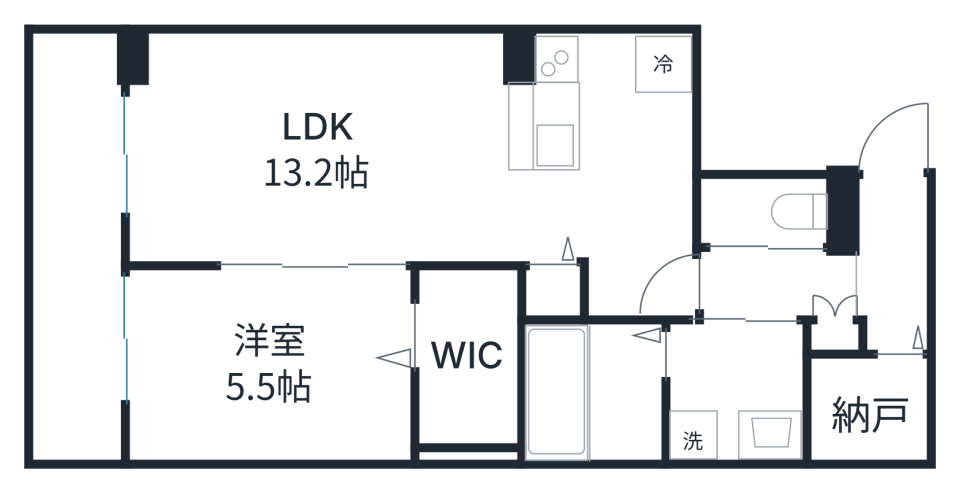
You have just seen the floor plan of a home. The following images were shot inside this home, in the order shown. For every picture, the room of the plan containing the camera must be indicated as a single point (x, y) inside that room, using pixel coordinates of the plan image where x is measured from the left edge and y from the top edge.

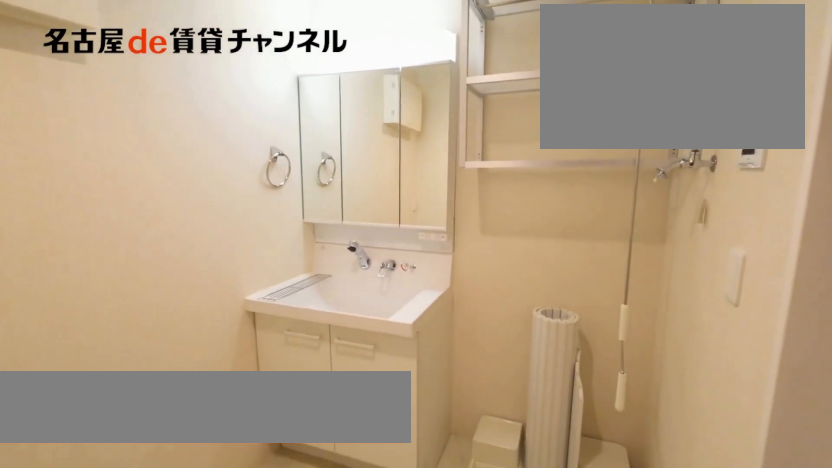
(734, 389)
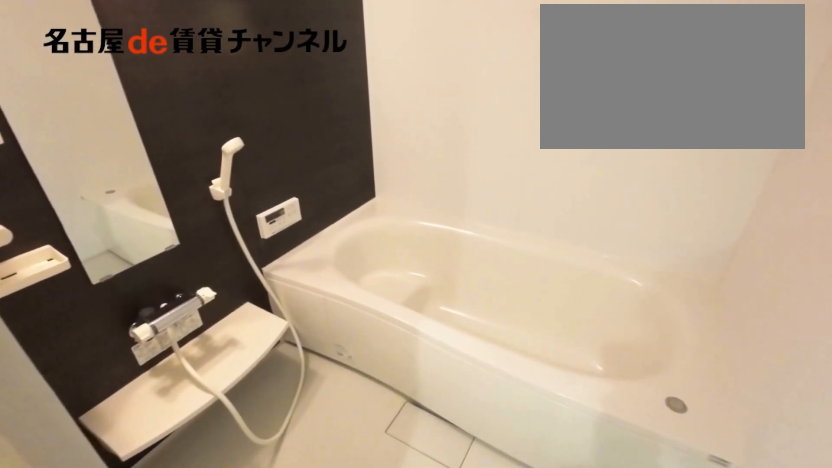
(591, 390)
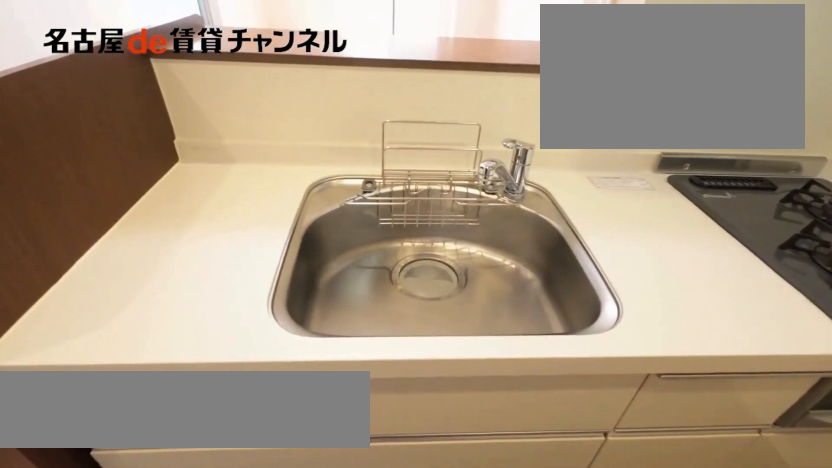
(548, 111)
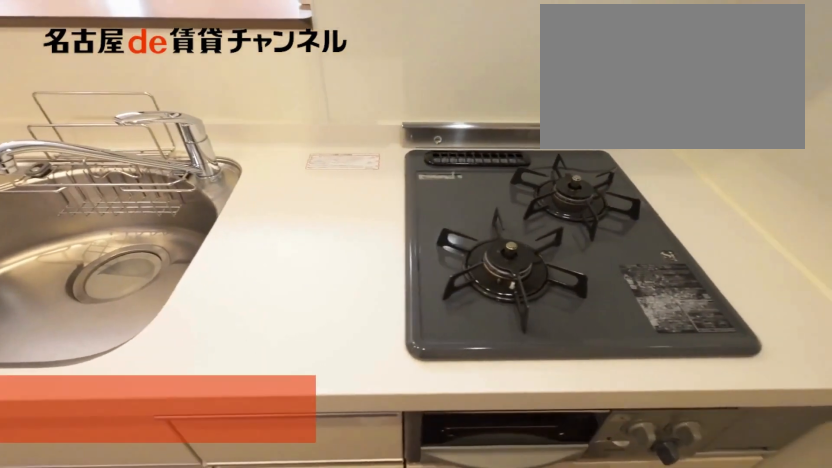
(548, 111)
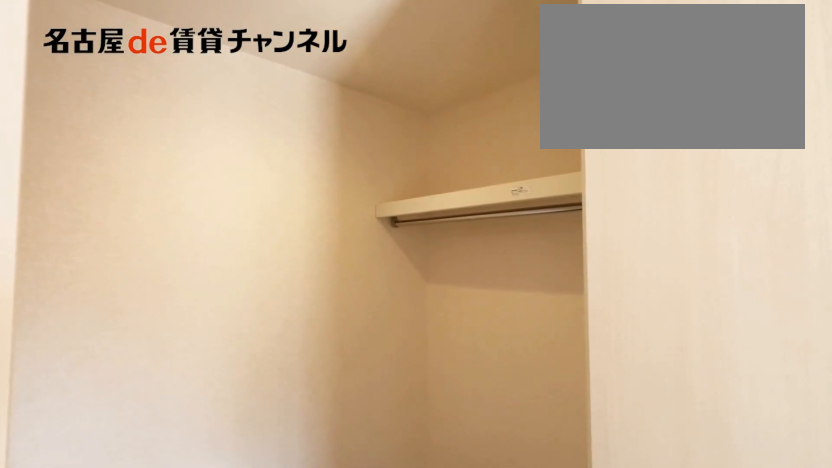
(463, 360)
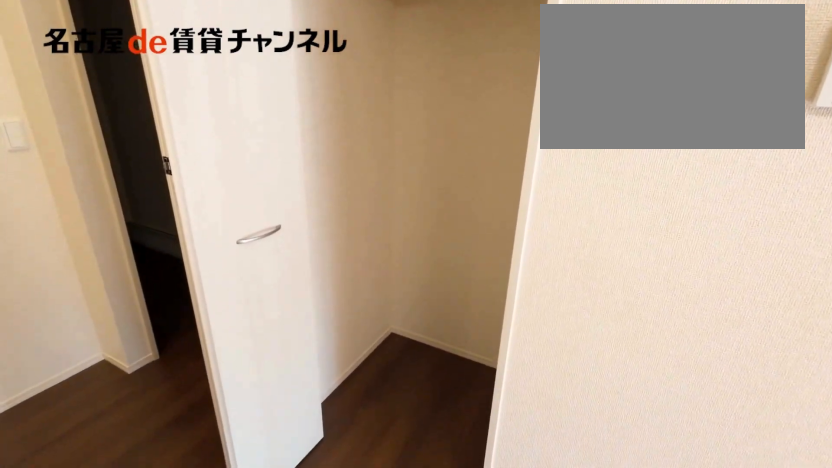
(552, 292)
